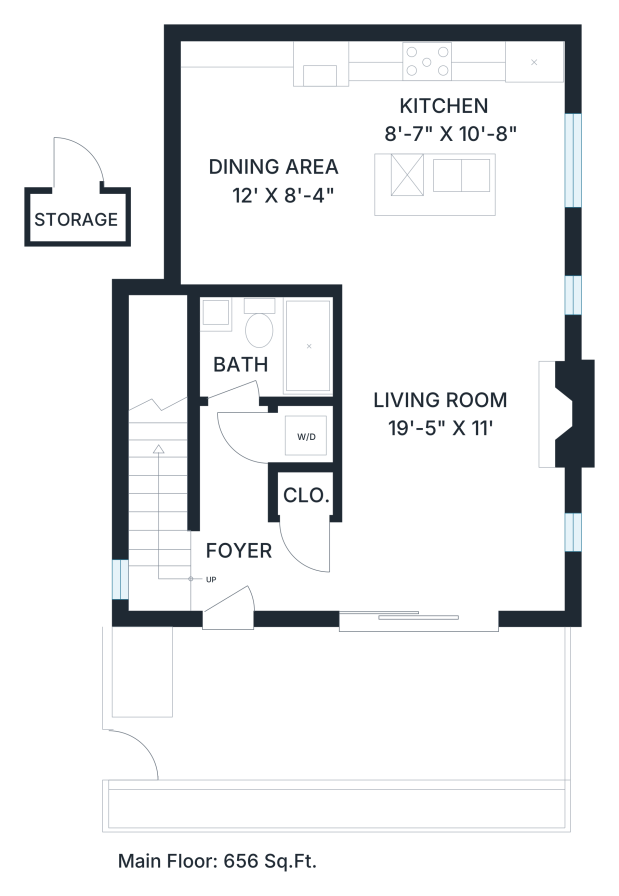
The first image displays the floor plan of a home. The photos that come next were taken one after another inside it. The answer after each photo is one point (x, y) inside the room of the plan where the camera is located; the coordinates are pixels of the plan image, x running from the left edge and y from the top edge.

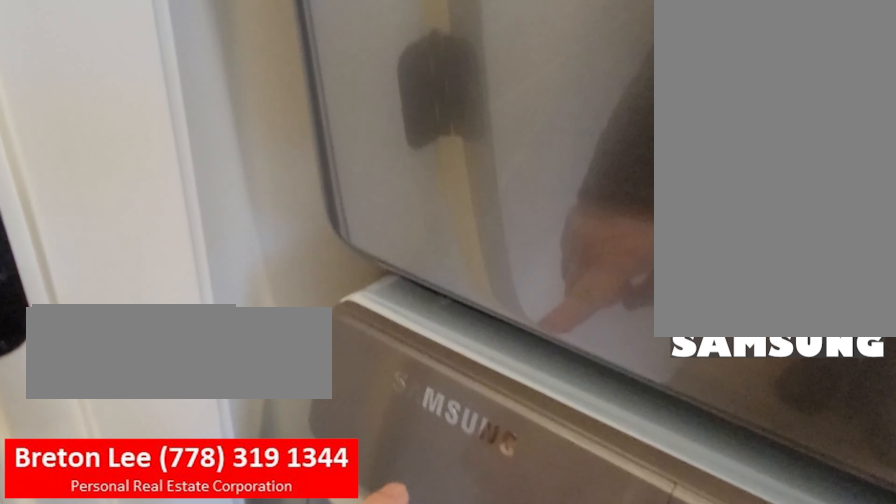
(308, 434)
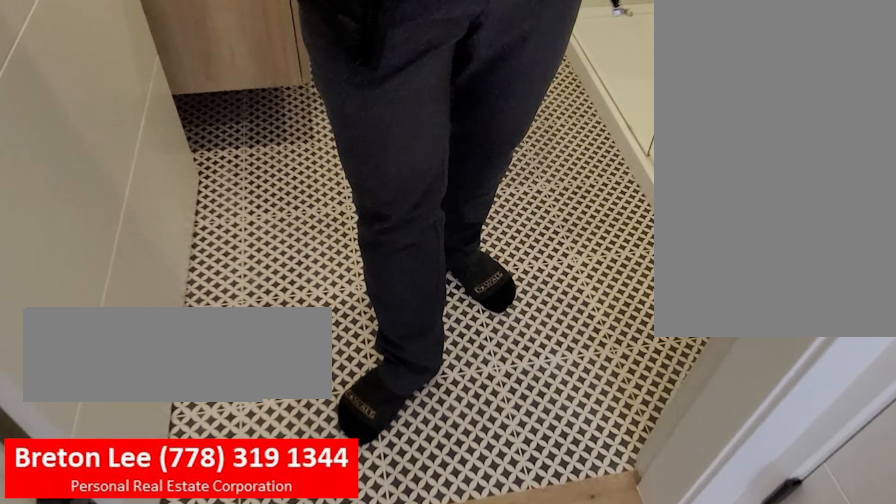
(242, 368)
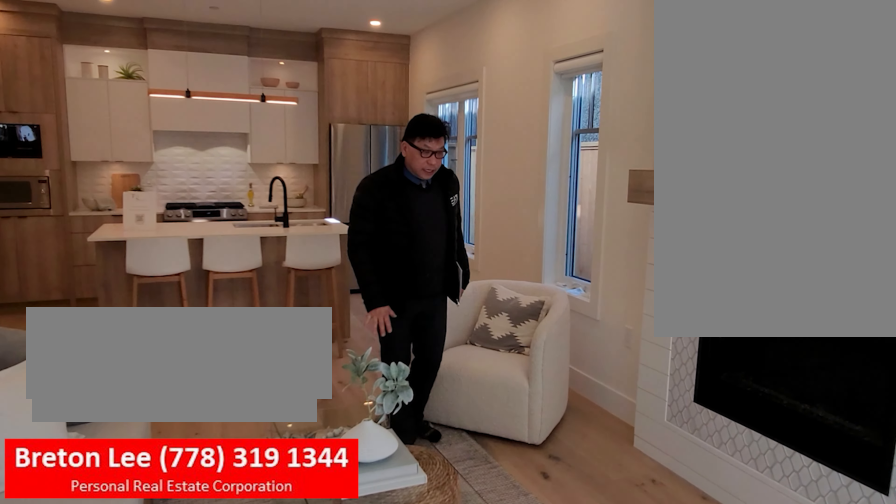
(436, 484)
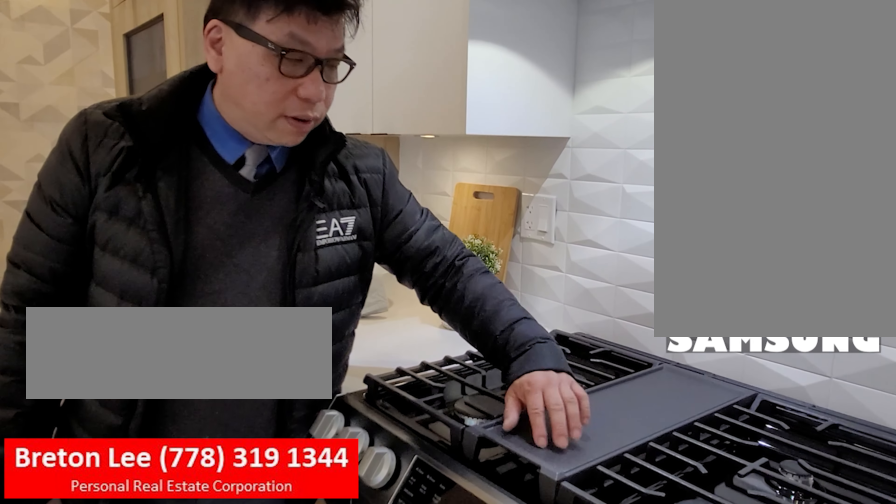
(529, 172)
